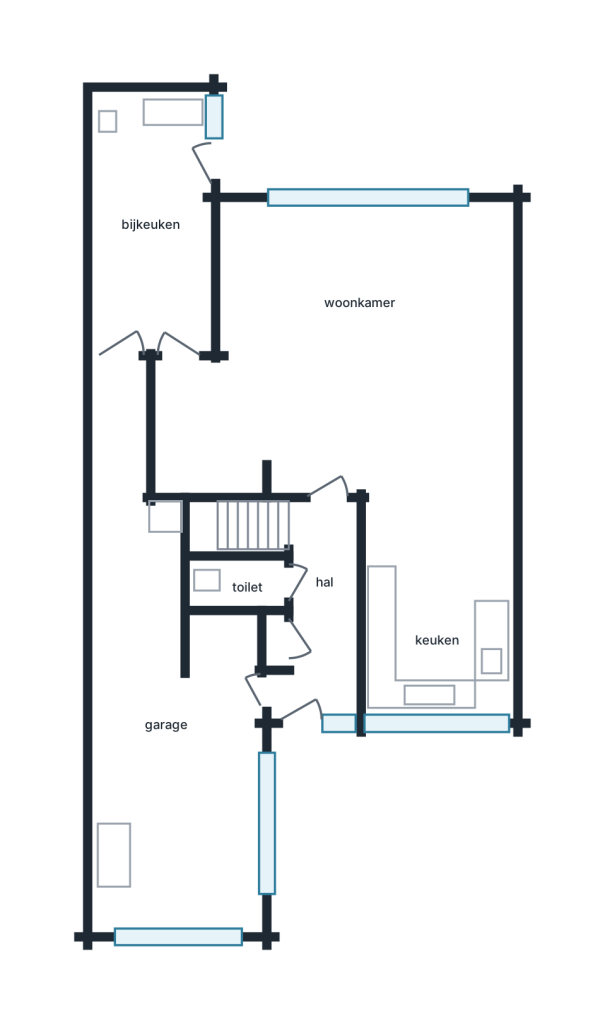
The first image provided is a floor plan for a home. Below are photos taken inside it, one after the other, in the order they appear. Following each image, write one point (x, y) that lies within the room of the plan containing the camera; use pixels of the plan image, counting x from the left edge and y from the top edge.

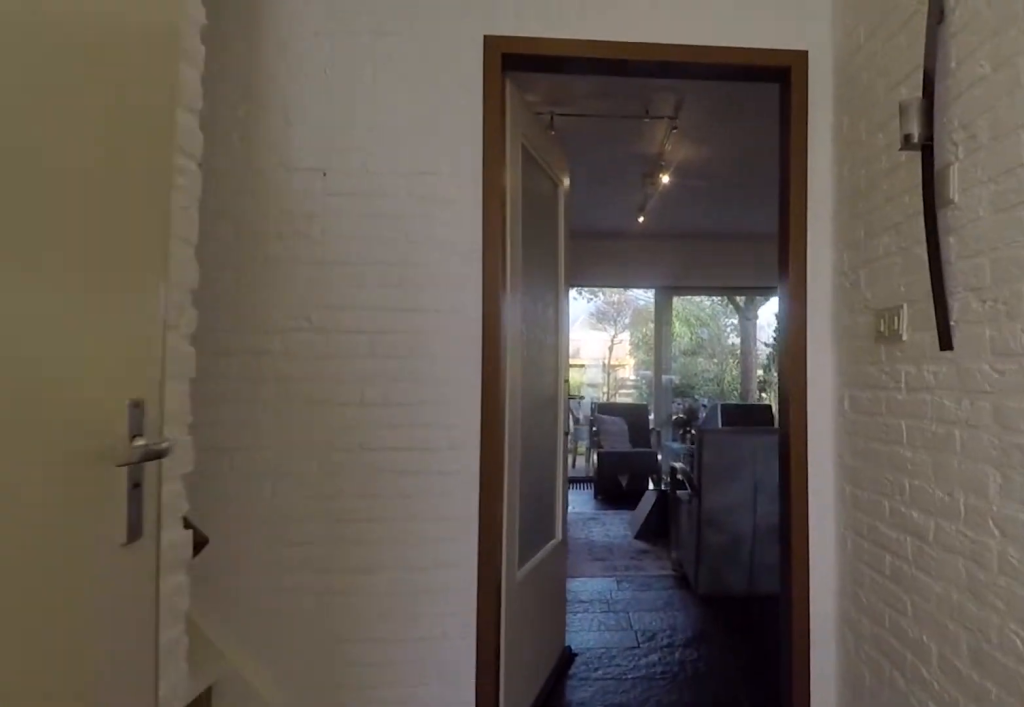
(319, 611)
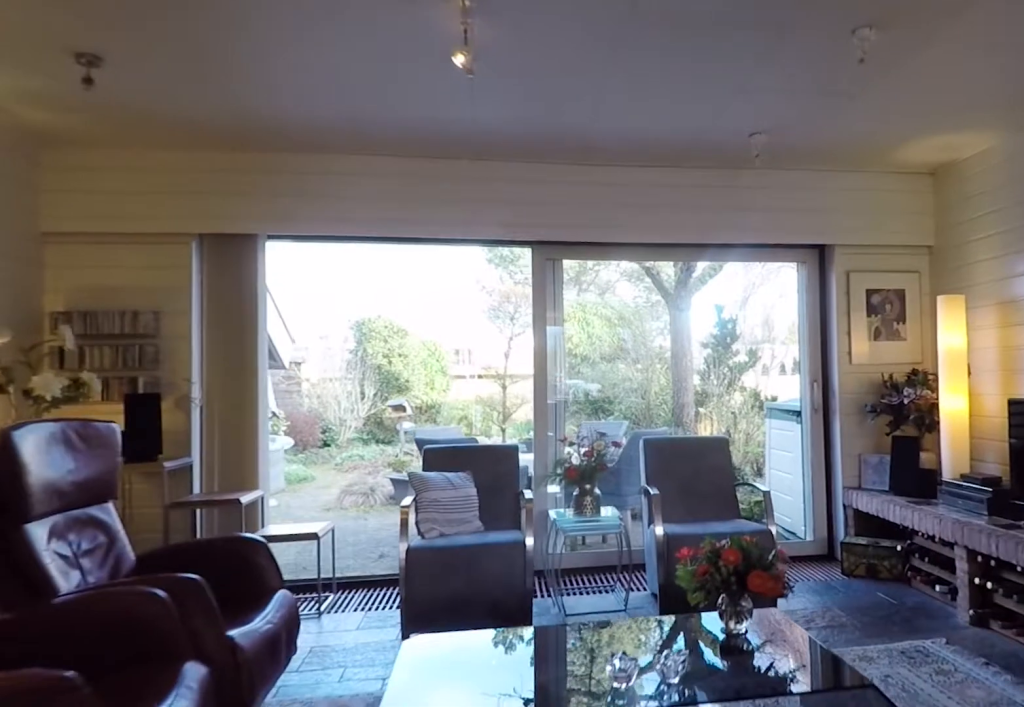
(247, 404)
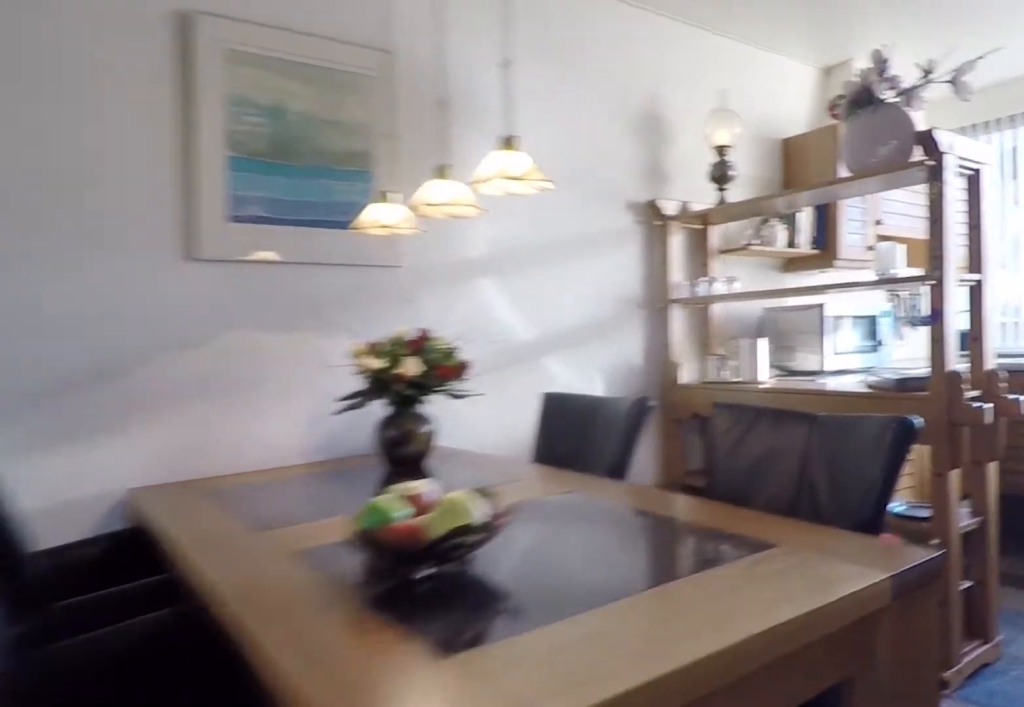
(261, 387)
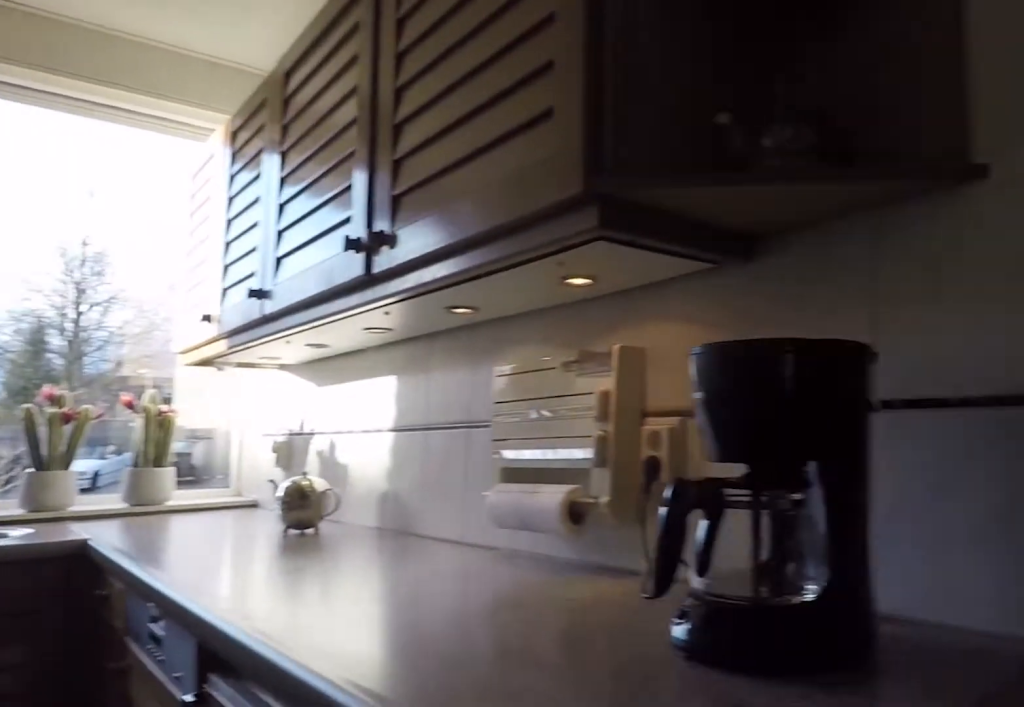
(436, 604)
